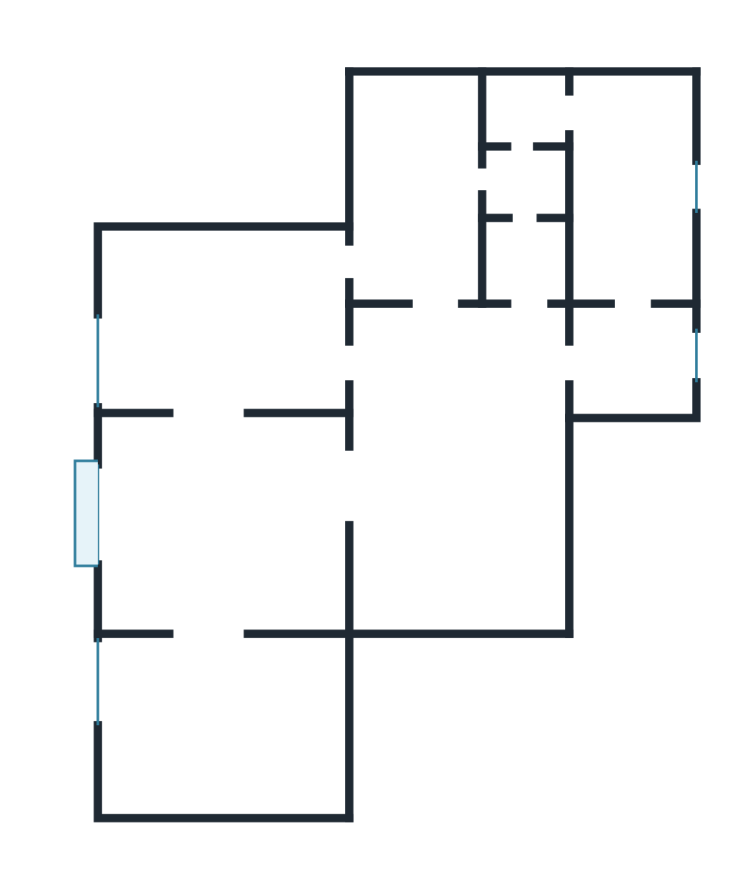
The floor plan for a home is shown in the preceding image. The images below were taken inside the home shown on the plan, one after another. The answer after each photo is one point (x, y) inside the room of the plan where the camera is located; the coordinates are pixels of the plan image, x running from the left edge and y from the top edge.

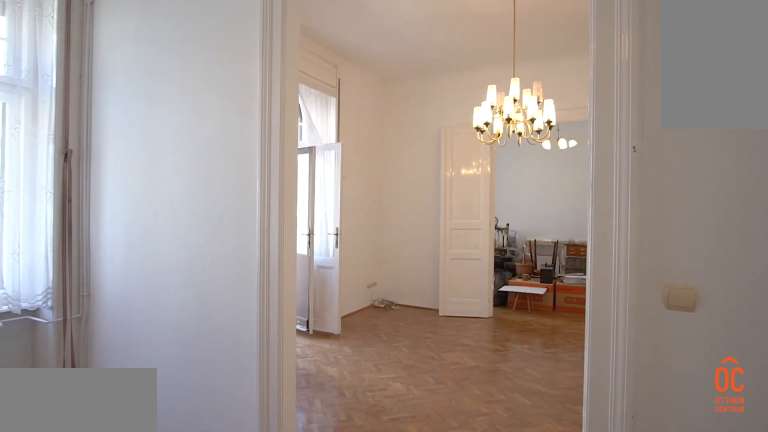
(217, 726)
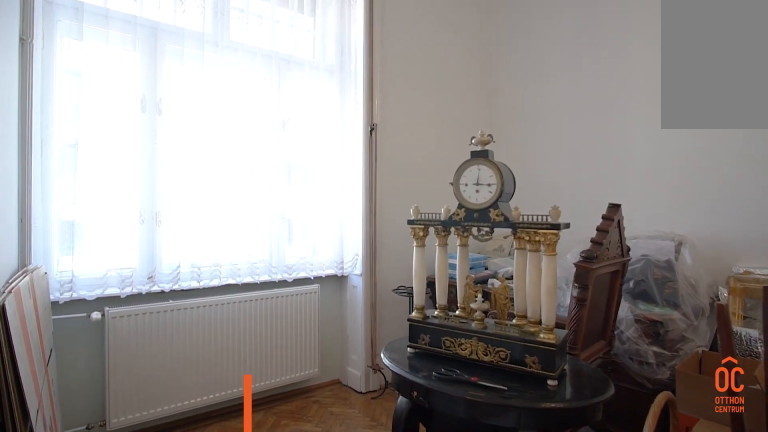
(225, 328)
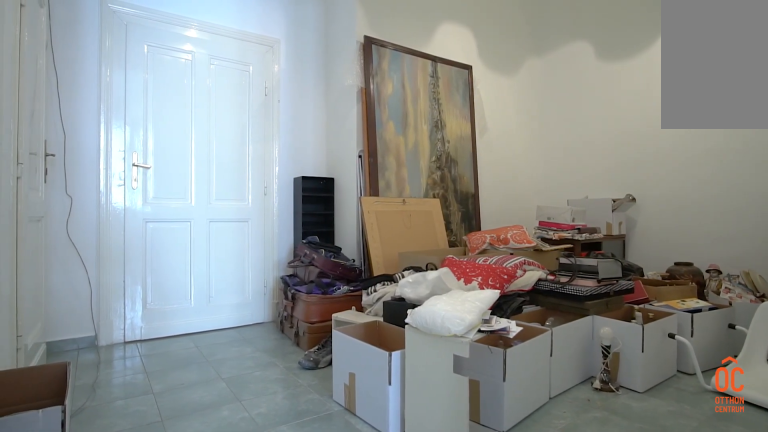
(460, 471)
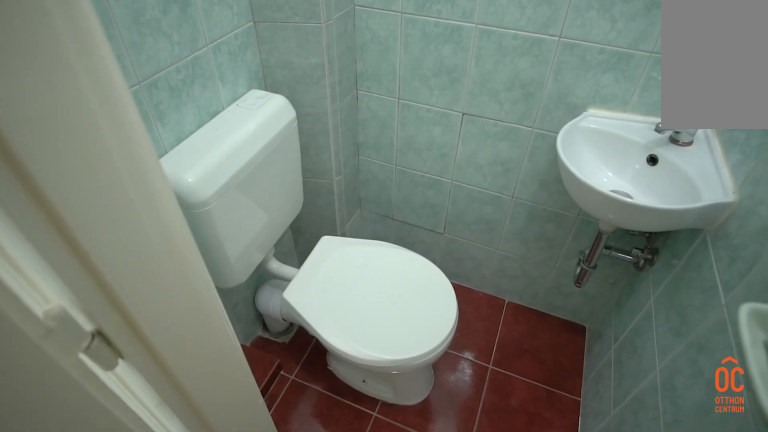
(528, 259)
